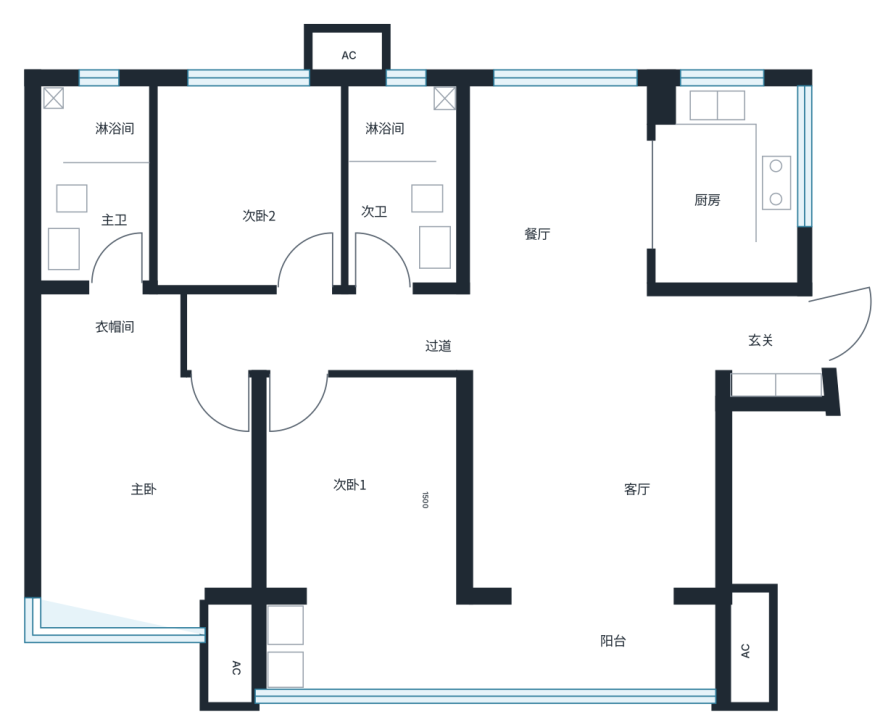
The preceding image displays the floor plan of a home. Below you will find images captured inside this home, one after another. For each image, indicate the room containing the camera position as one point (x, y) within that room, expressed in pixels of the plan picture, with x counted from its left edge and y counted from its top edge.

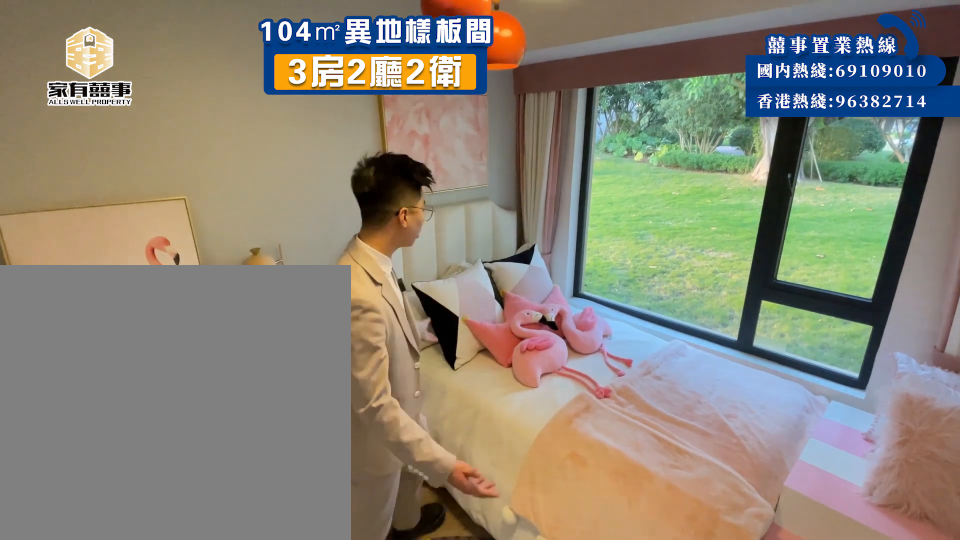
(298, 252)
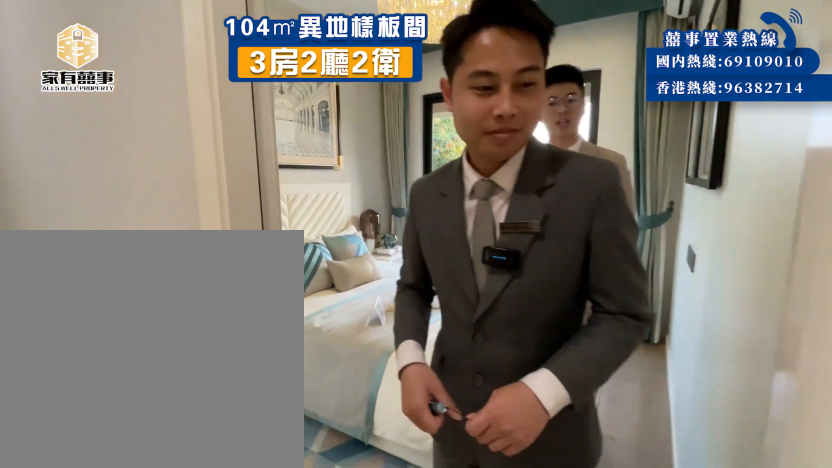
(310, 500)
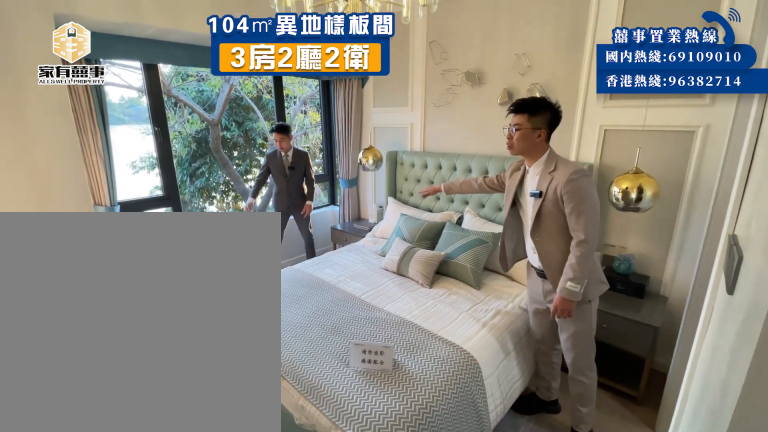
(214, 452)
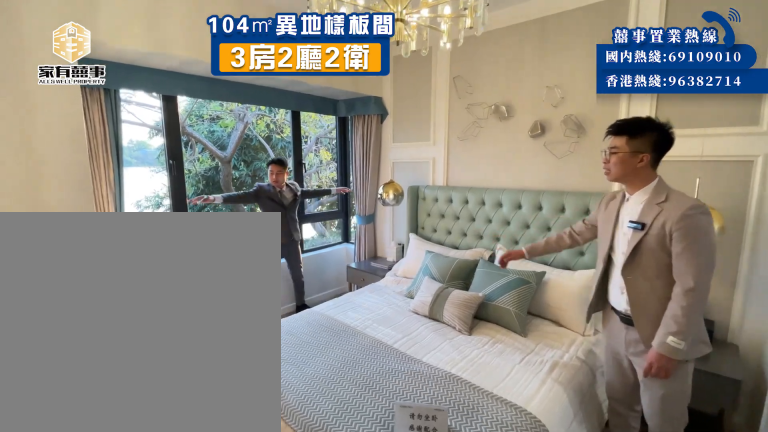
(214, 452)
